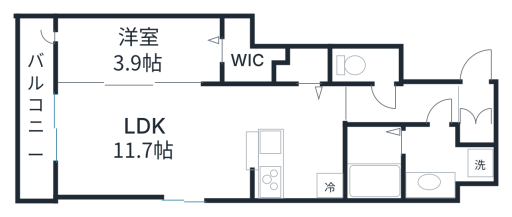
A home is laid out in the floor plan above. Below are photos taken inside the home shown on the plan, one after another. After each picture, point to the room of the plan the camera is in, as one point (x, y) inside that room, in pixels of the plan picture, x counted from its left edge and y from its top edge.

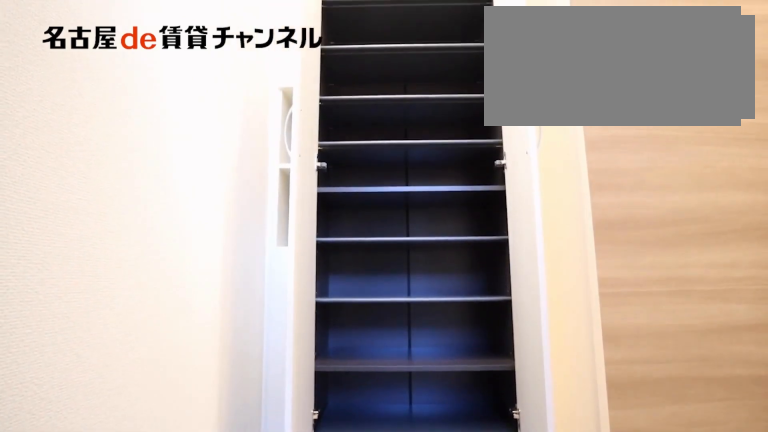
(477, 114)
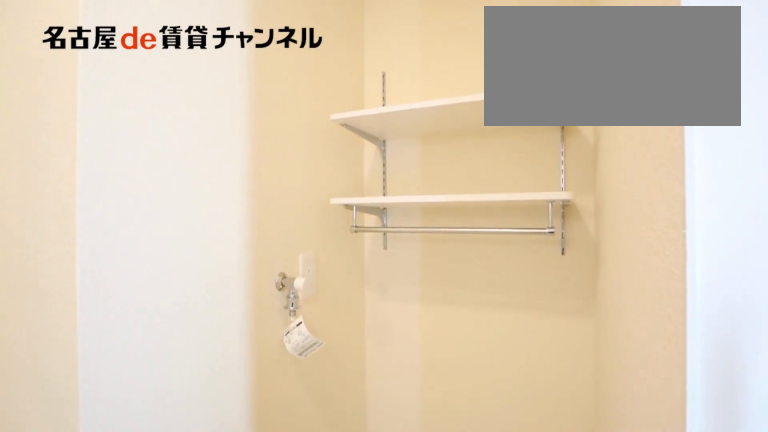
(443, 162)
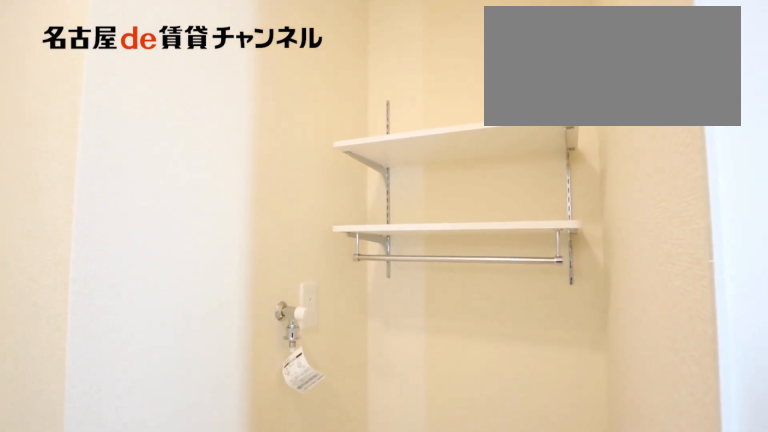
(443, 162)
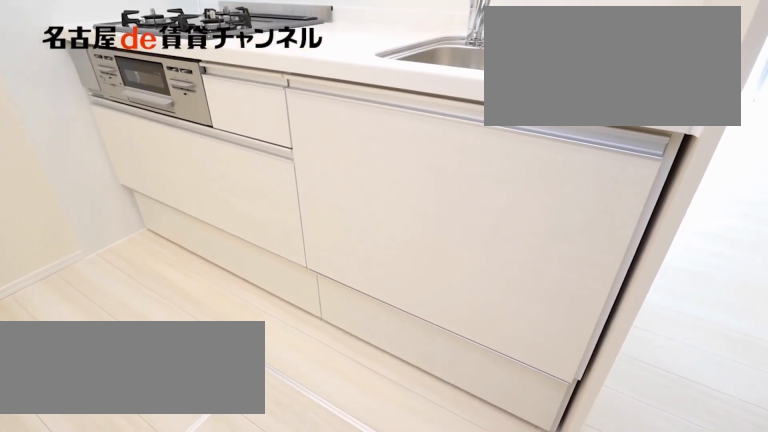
(302, 143)
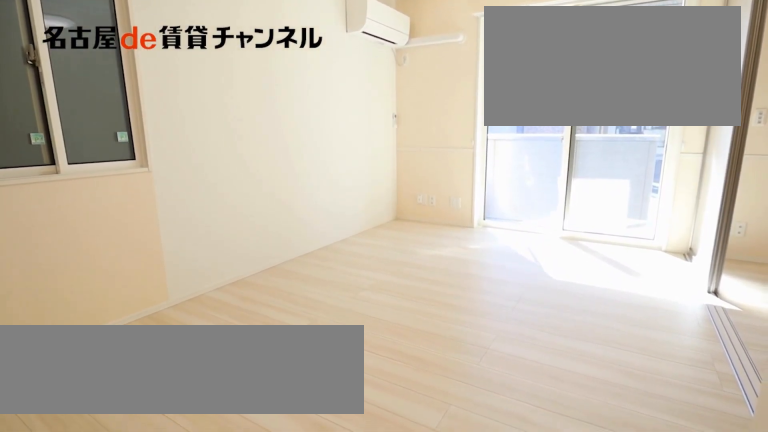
(155, 143)
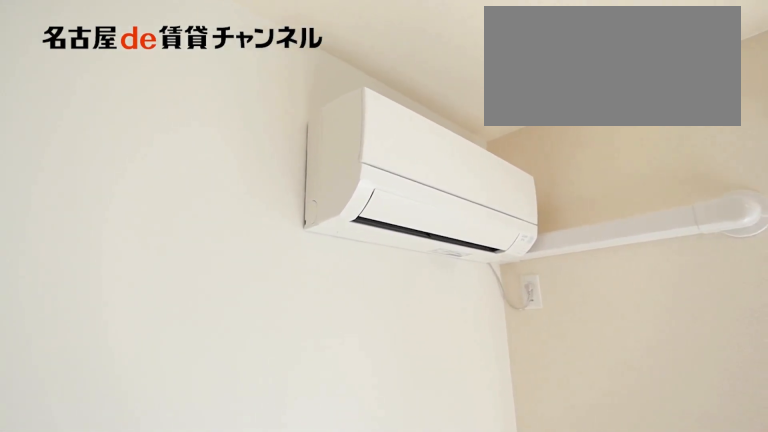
(155, 143)
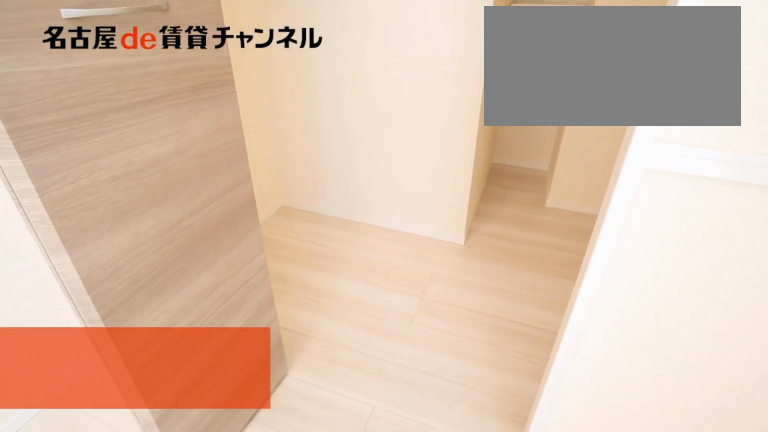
(246, 56)
